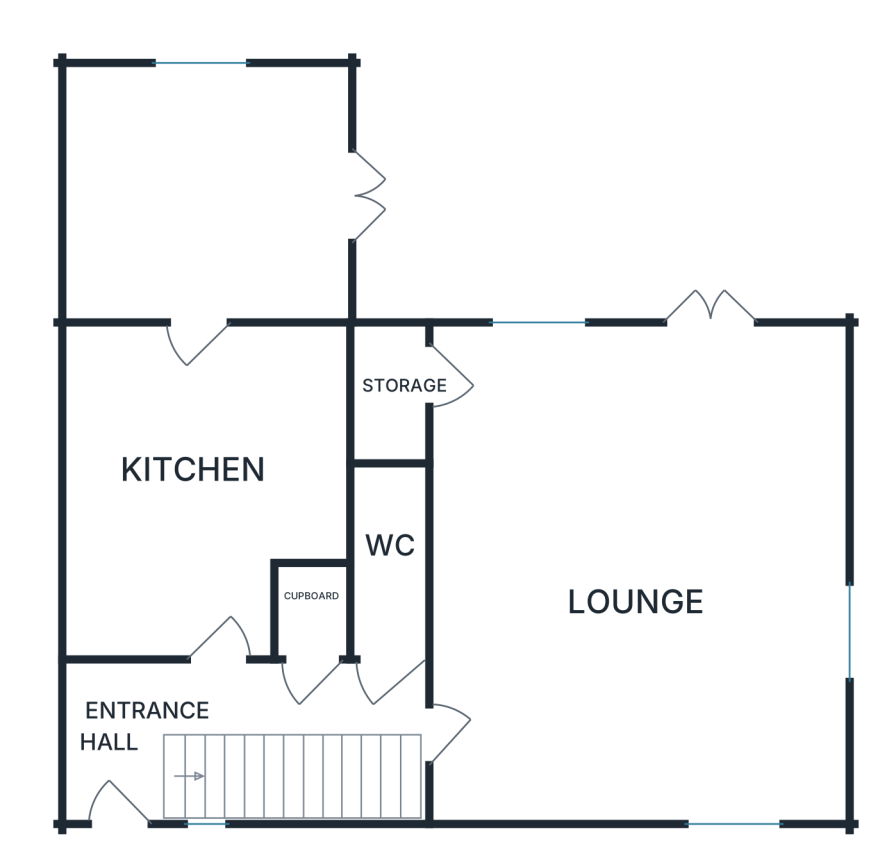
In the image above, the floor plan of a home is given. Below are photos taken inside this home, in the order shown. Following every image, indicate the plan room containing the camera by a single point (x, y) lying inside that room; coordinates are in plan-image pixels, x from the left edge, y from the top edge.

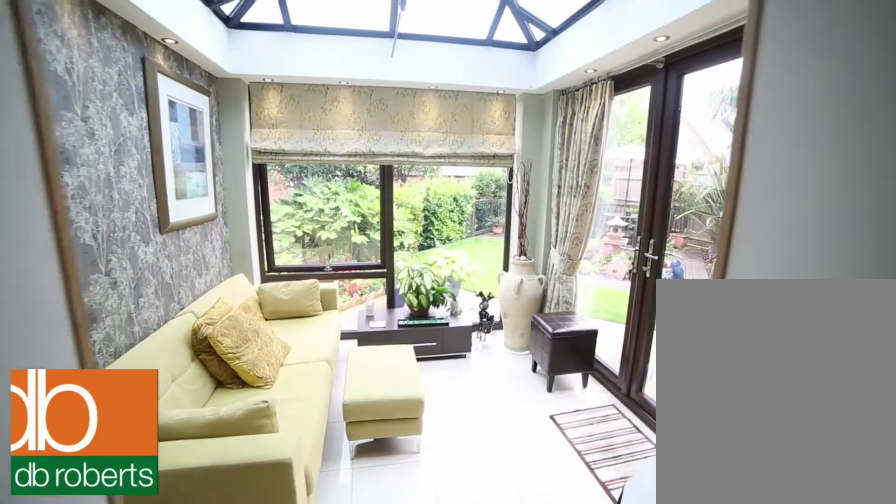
(206, 194)
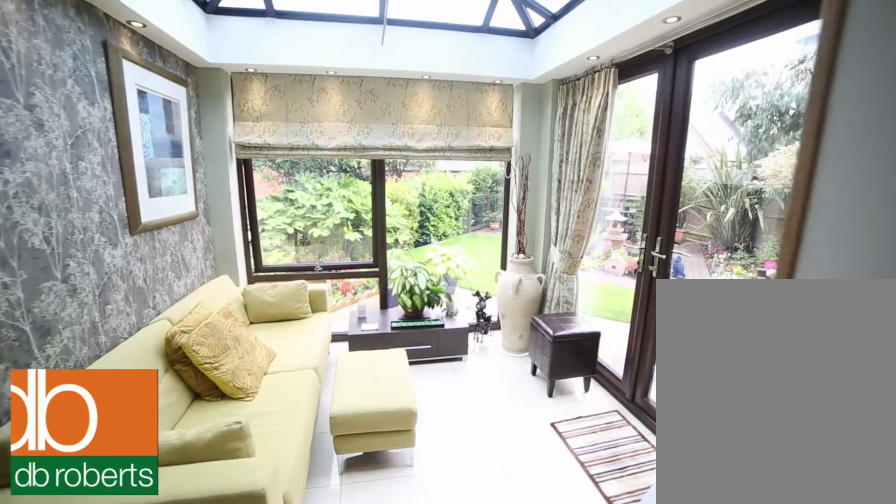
(206, 194)
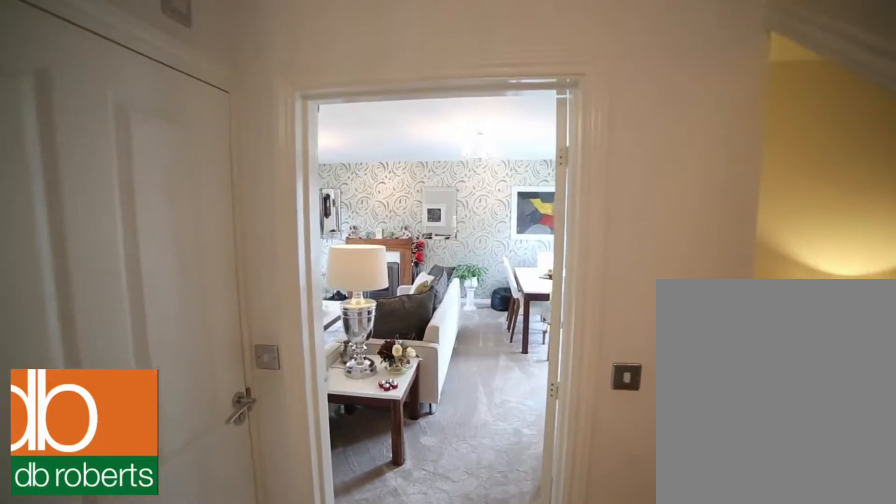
(222, 716)
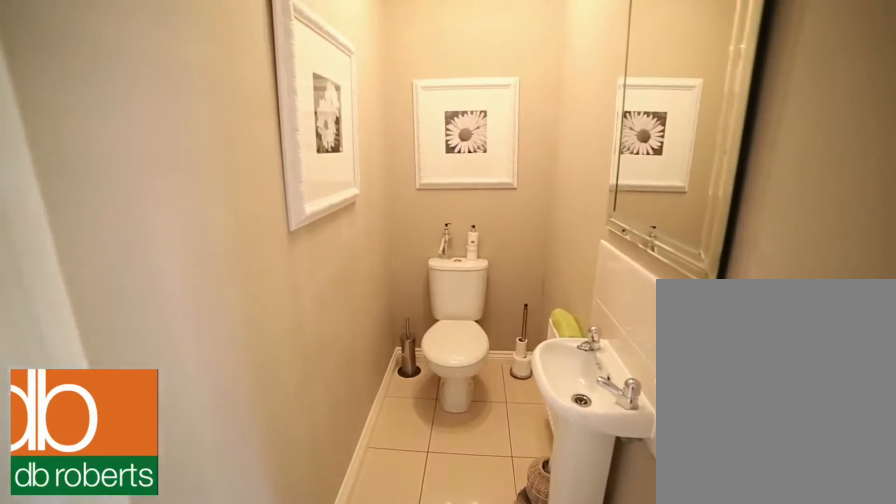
(389, 574)
